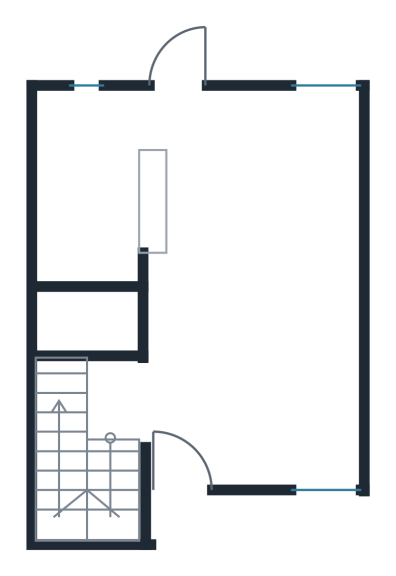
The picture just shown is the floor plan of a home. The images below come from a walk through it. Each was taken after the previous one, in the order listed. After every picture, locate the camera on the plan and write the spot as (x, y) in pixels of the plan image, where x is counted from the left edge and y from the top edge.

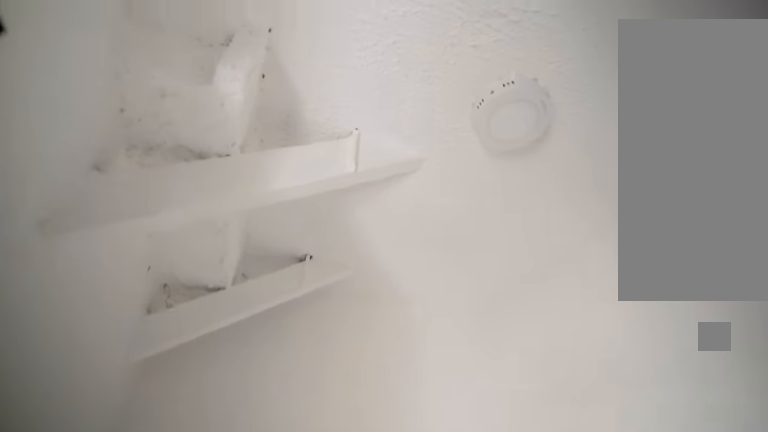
(142, 397)
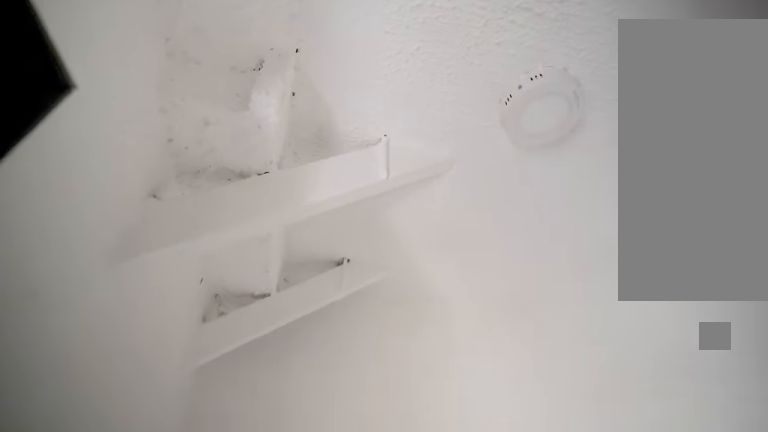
(143, 397)
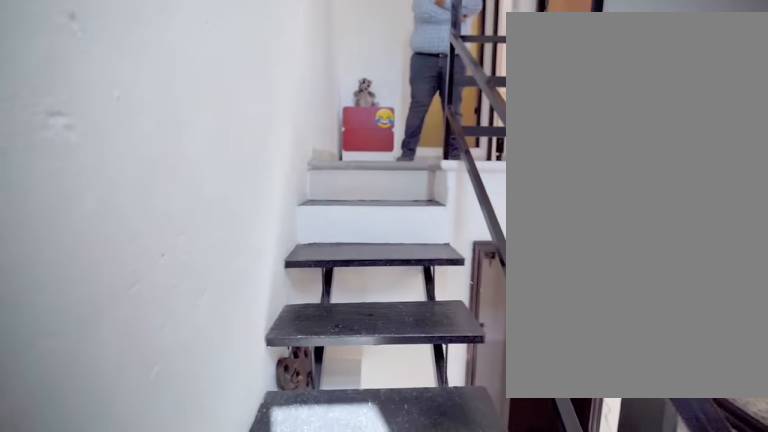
(124, 451)
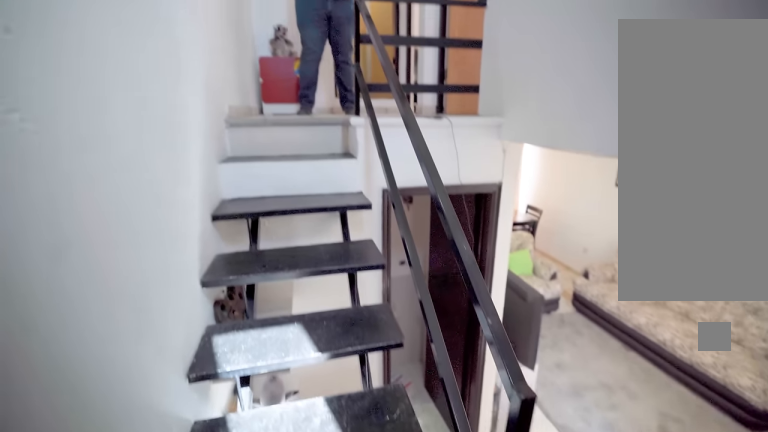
(69, 501)
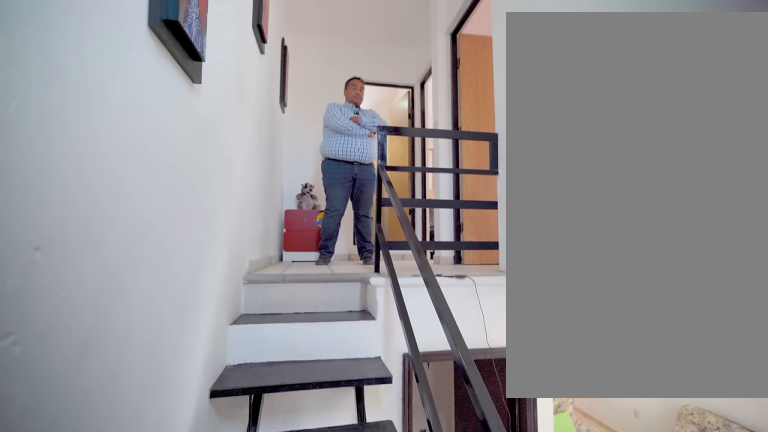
(69, 500)
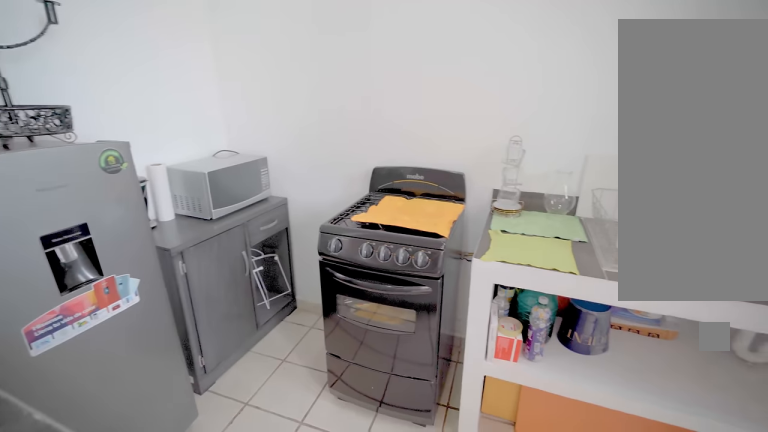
(177, 129)
